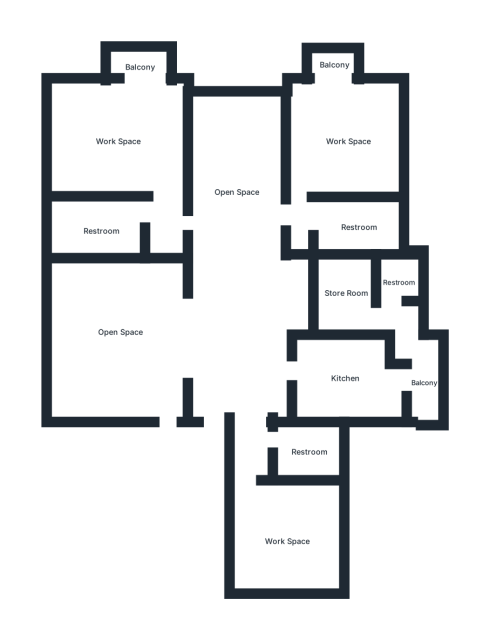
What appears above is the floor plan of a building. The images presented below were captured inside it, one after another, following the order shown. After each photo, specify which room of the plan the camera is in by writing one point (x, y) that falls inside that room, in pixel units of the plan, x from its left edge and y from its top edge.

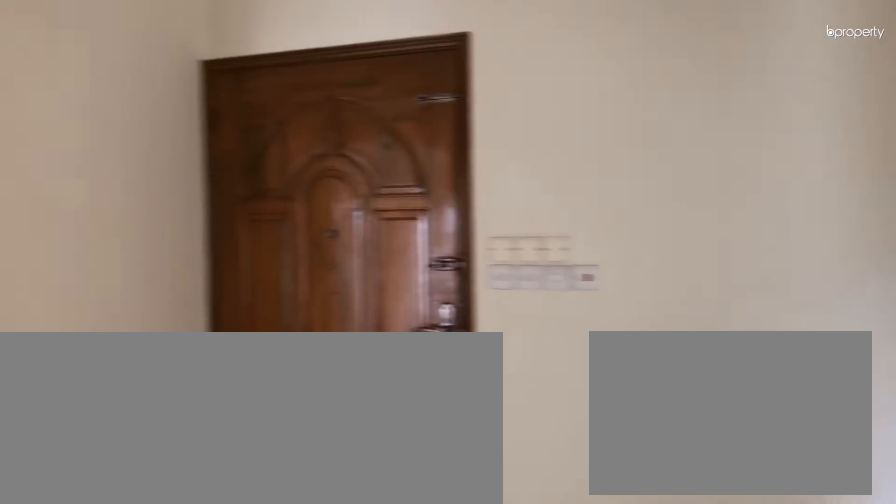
(158, 335)
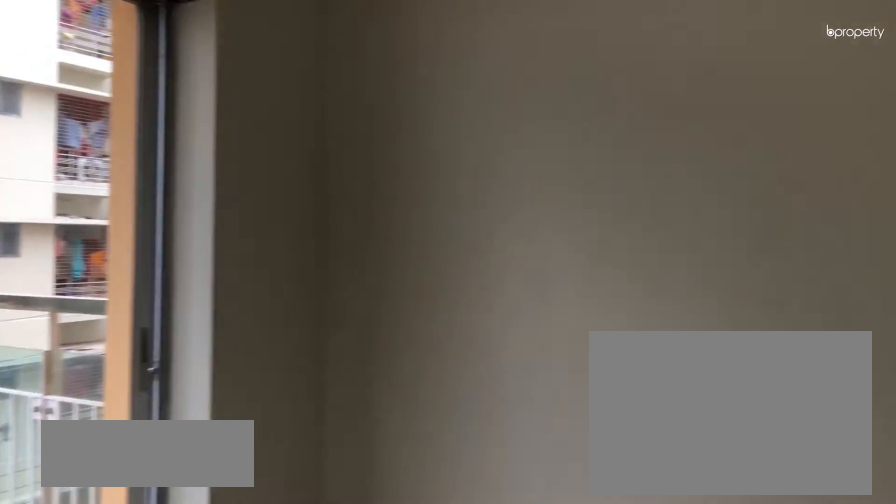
(119, 141)
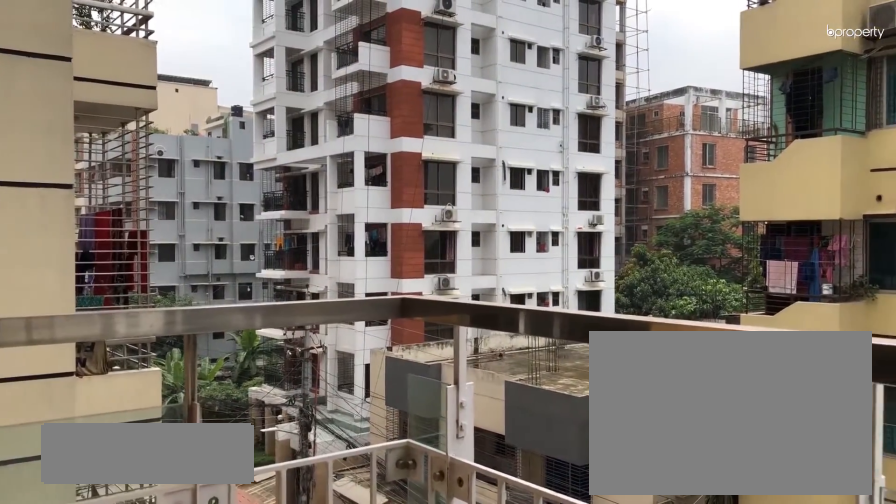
(143, 66)
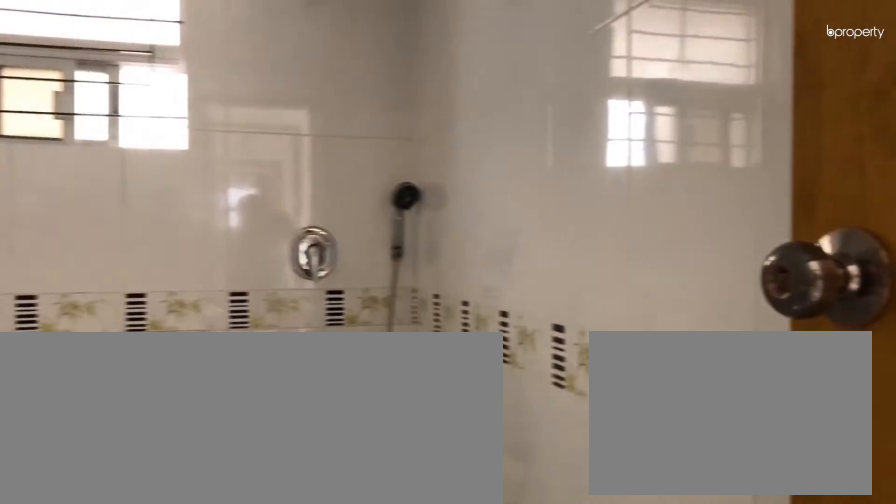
(111, 221)
